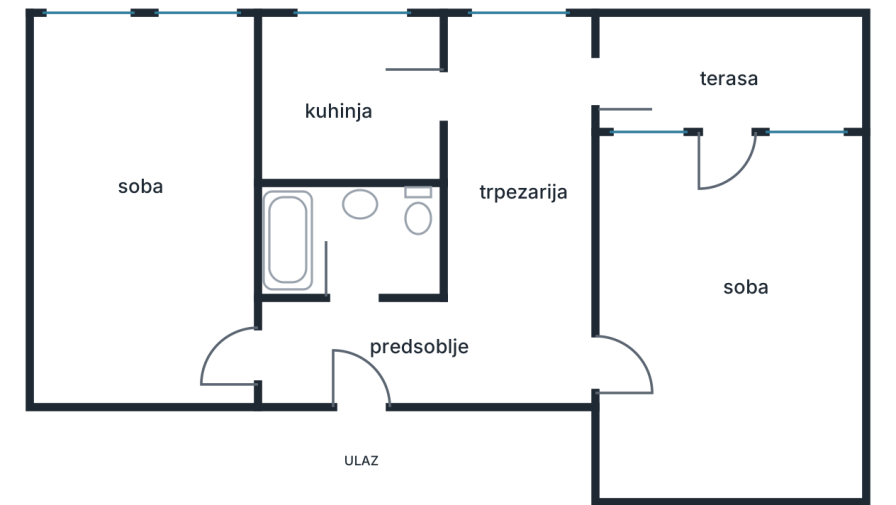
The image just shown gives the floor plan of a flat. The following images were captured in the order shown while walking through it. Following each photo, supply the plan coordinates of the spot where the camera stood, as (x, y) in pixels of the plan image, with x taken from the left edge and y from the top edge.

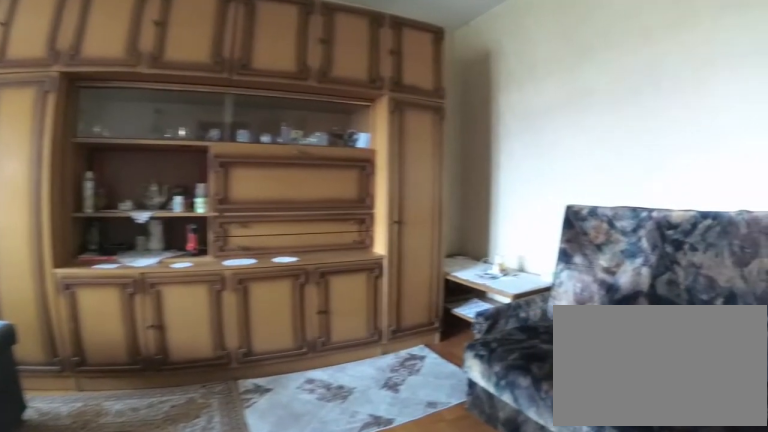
(645, 358)
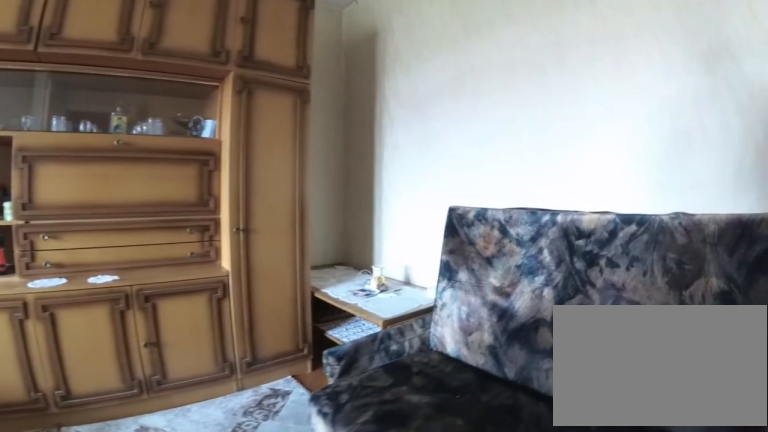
(671, 401)
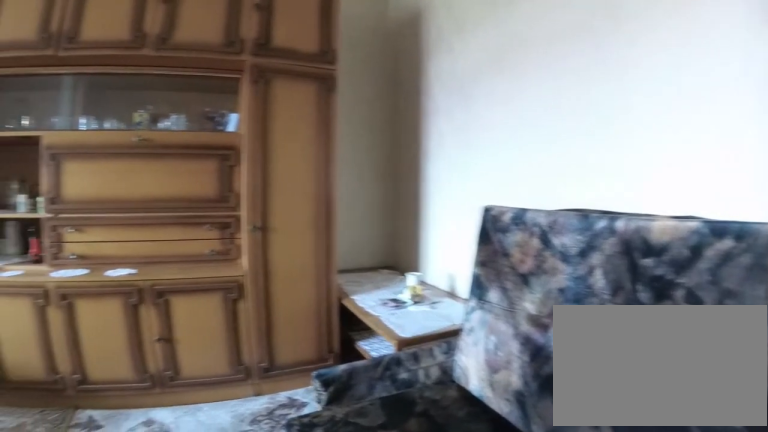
(686, 433)
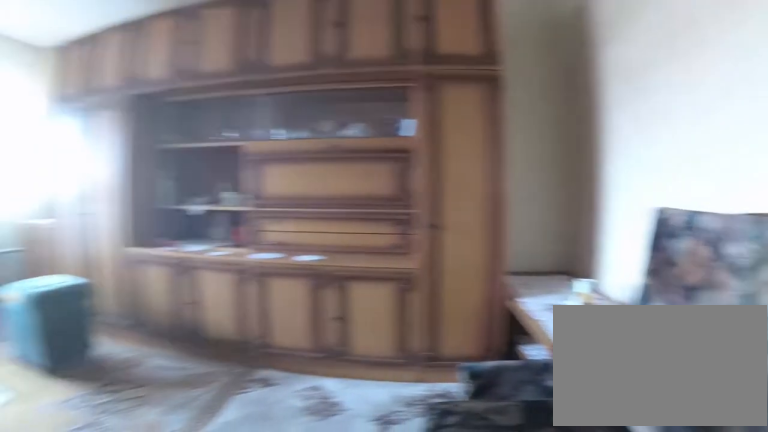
(690, 447)
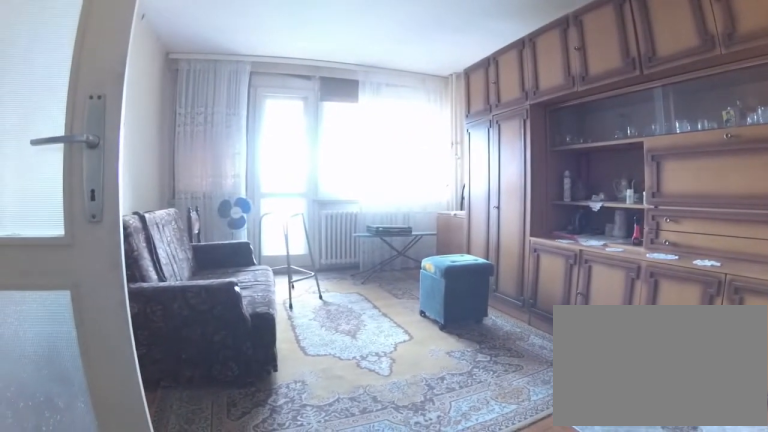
(729, 476)
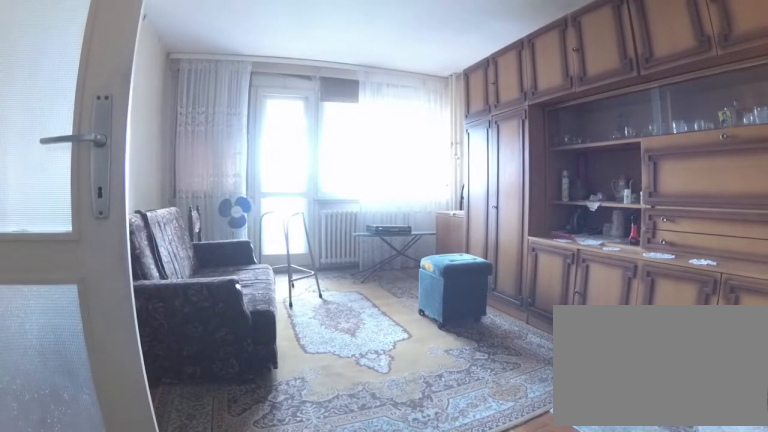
(731, 476)
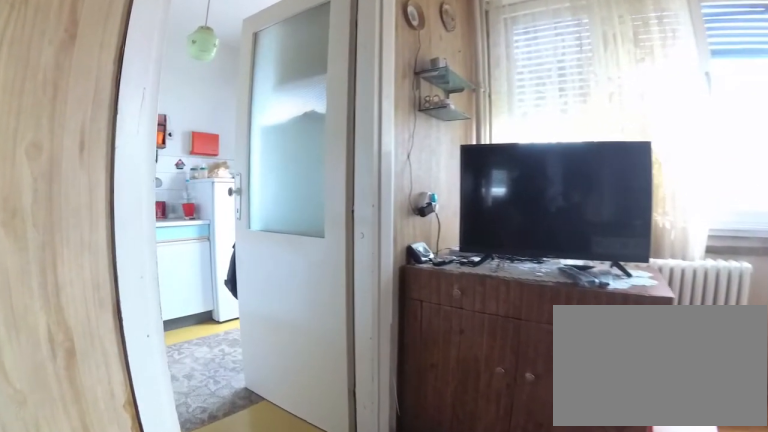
(520, 159)
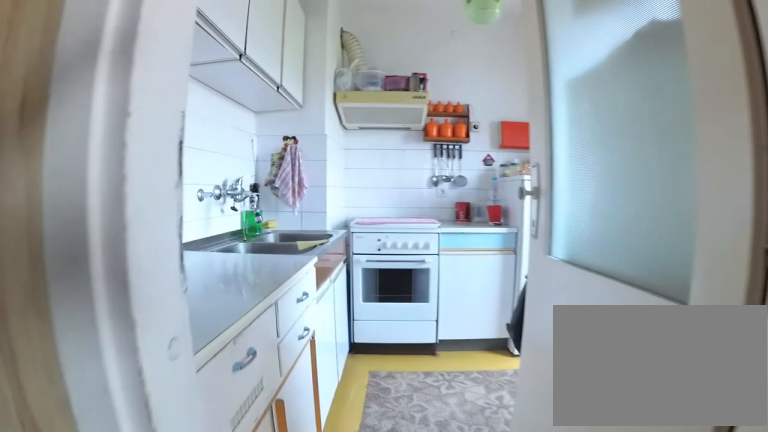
(491, 110)
